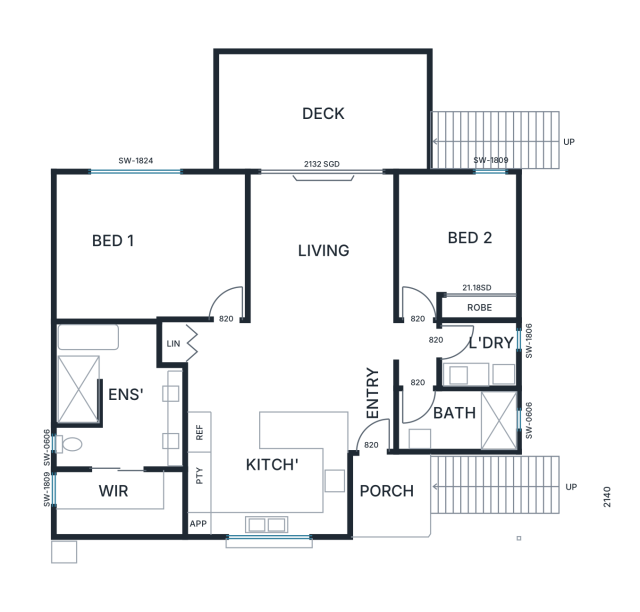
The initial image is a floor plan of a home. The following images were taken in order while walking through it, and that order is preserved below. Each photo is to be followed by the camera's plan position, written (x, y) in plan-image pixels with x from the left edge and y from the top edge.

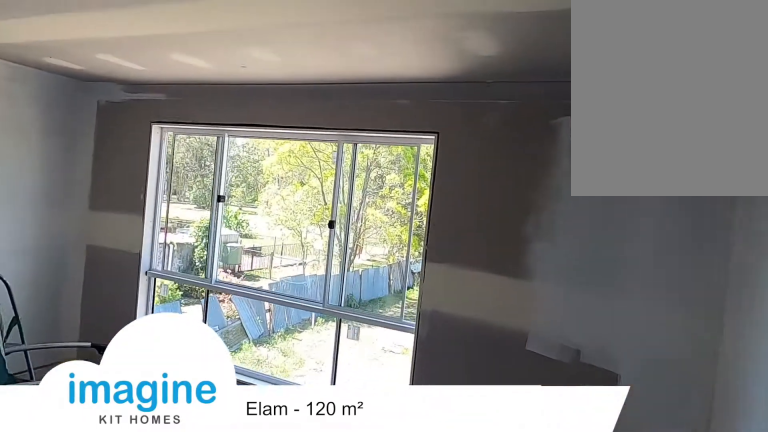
(223, 292)
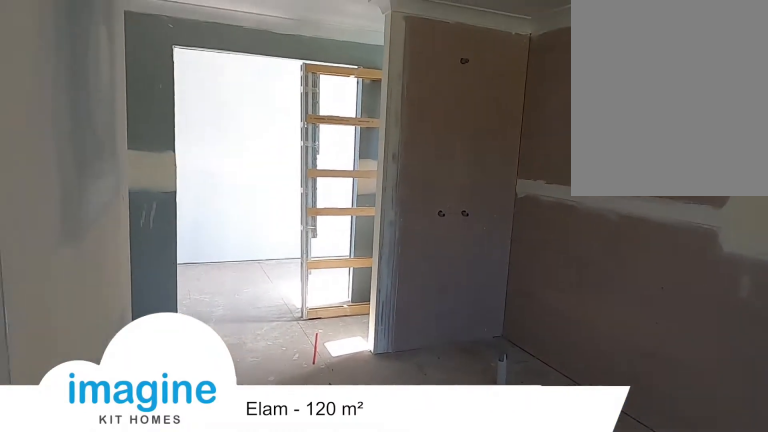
(115, 263)
